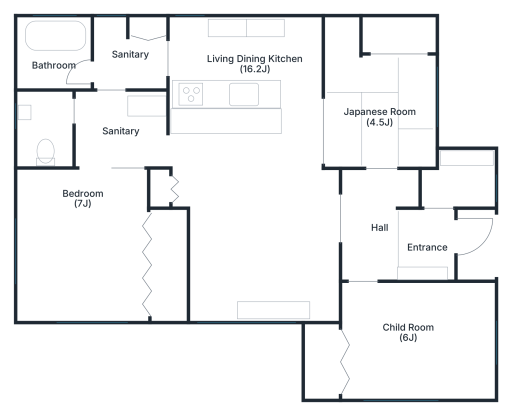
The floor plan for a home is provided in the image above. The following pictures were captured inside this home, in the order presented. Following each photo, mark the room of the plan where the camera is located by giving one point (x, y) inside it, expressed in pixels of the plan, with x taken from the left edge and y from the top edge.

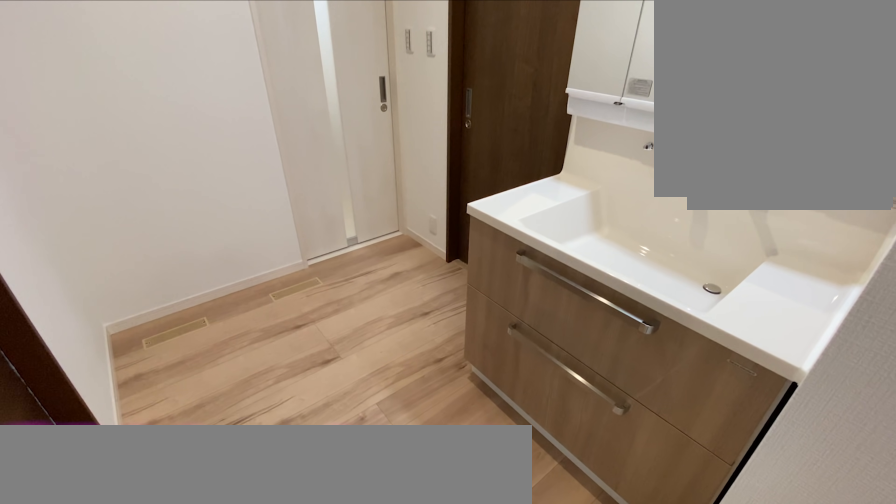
(113, 134)
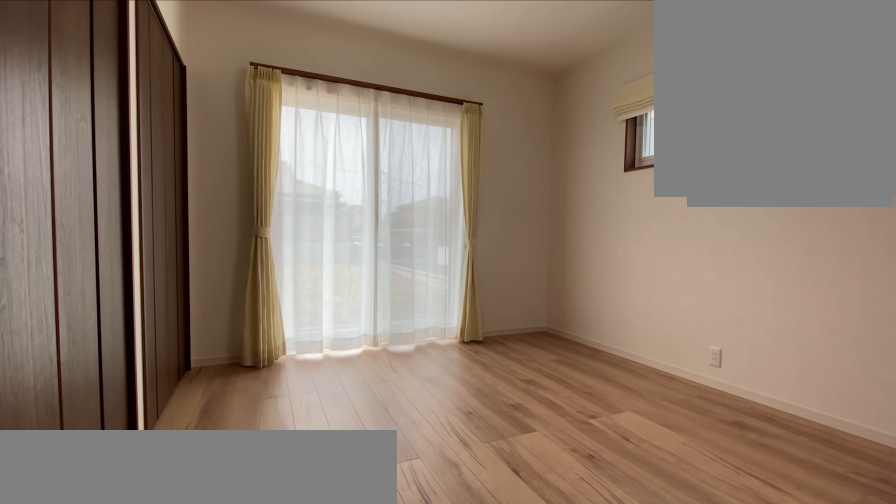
(83, 256)
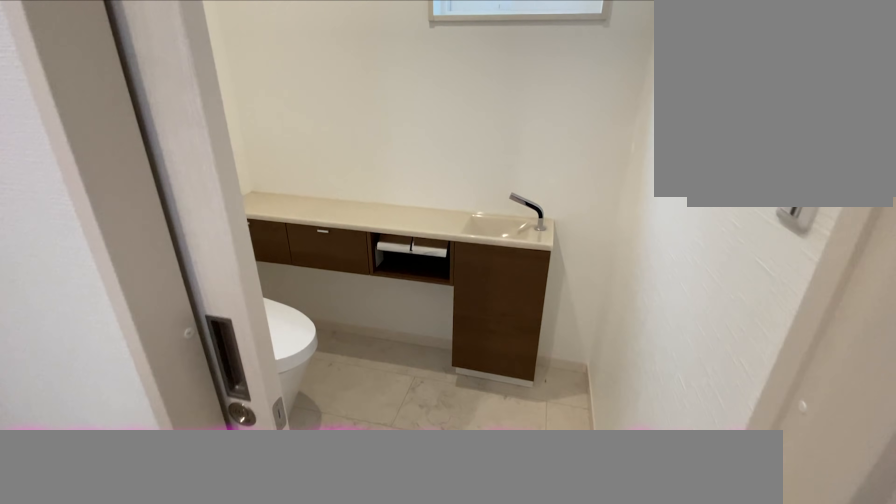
(48, 130)
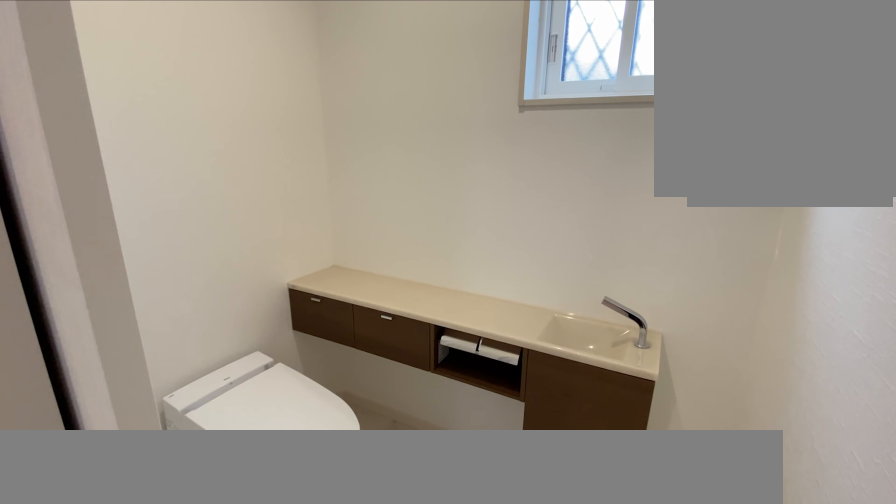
(48, 130)
